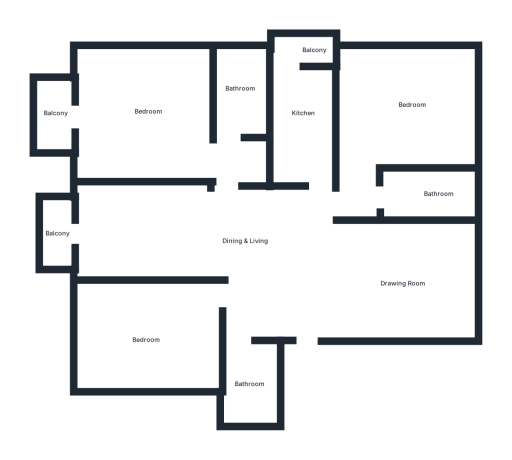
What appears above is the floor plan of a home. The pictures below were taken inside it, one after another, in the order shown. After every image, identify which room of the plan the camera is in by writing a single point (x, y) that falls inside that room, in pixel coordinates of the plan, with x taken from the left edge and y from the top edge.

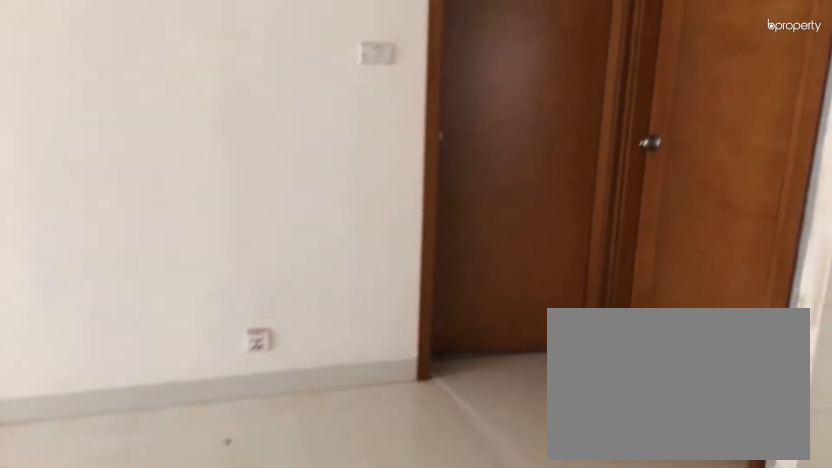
(274, 258)
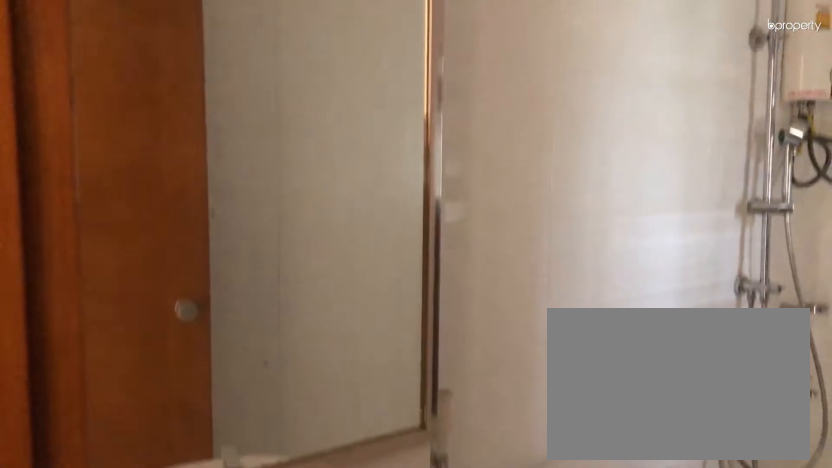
(247, 385)
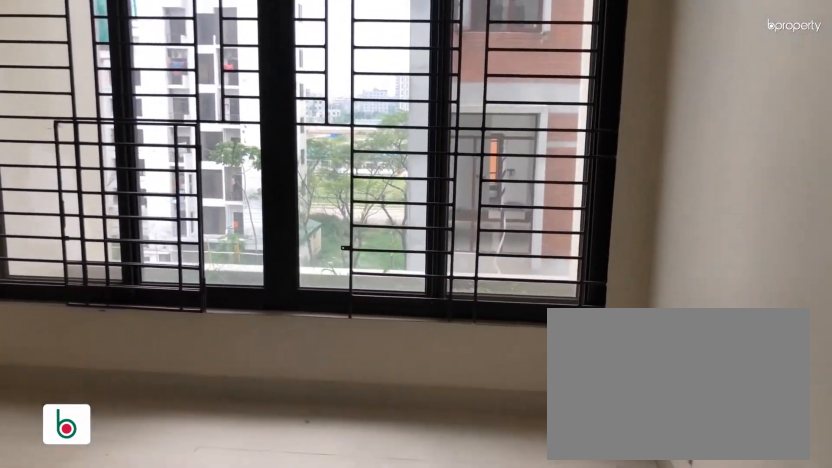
(144, 339)
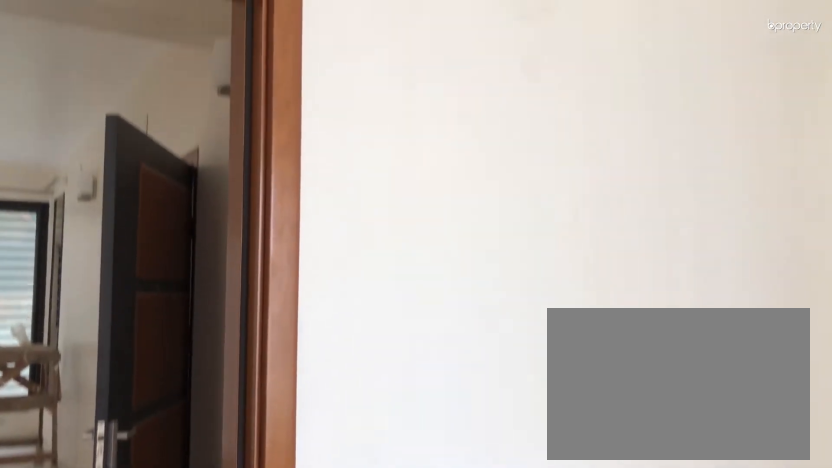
(144, 339)
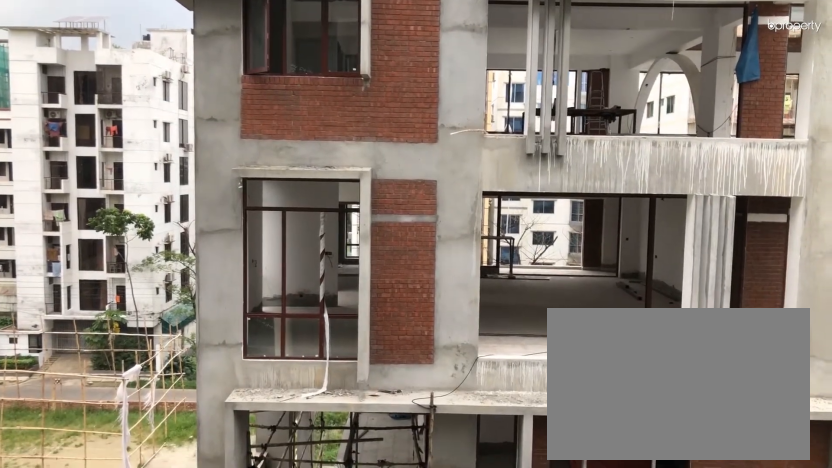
(55, 234)
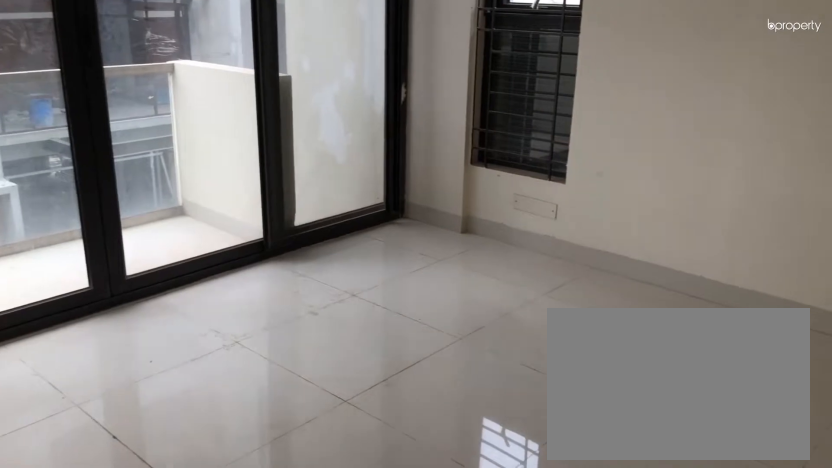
(144, 113)
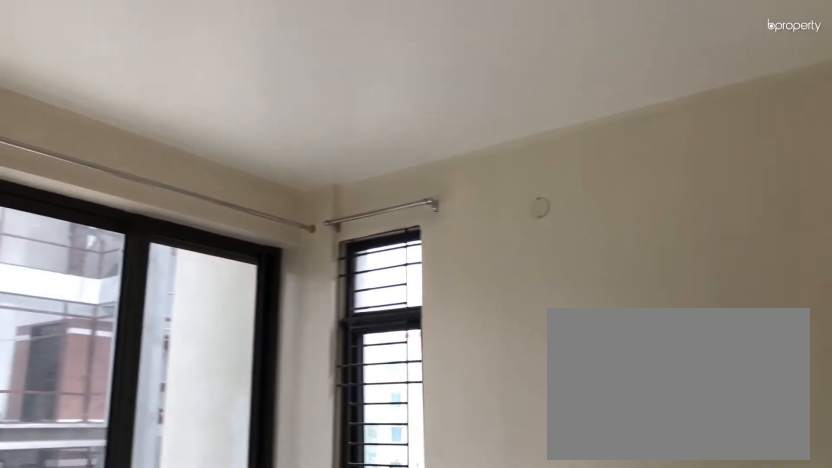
(144, 113)
